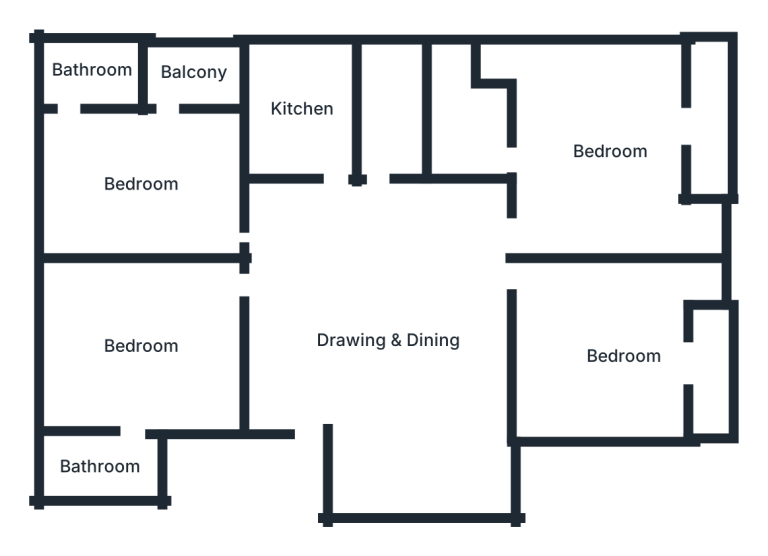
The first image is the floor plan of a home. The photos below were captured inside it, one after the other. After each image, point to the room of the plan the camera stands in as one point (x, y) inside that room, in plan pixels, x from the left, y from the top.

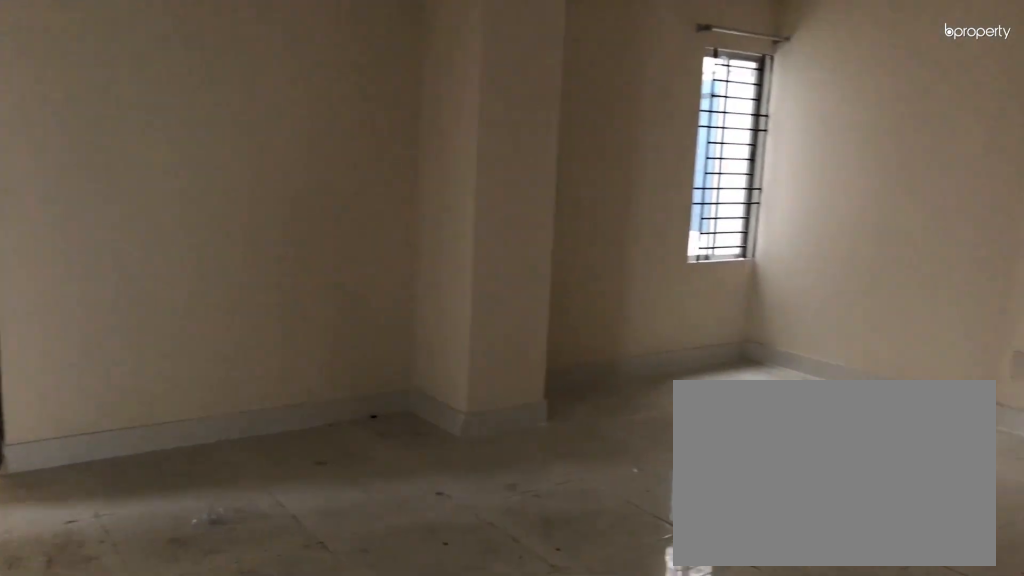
(397, 337)
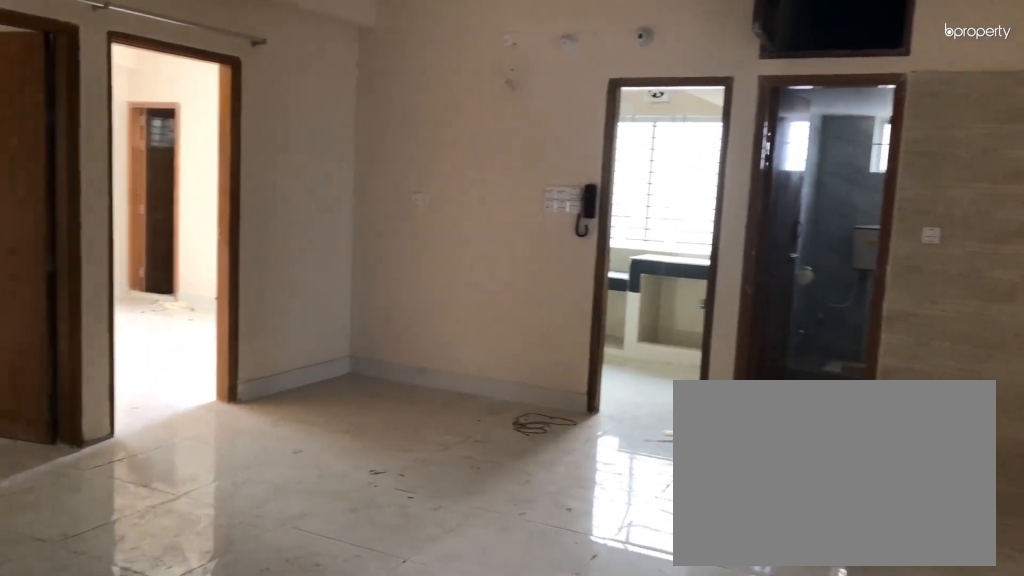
(397, 337)
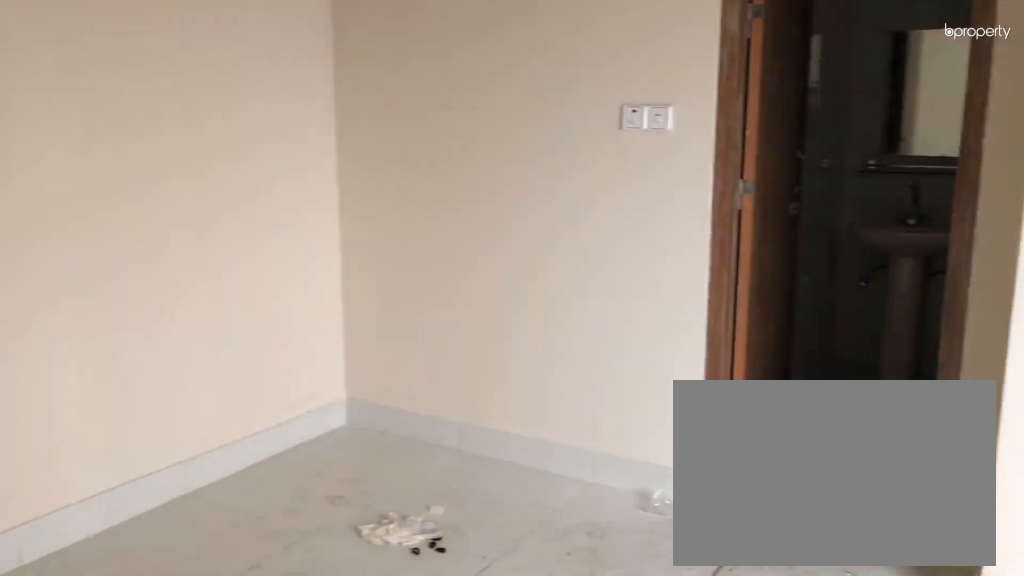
(142, 346)
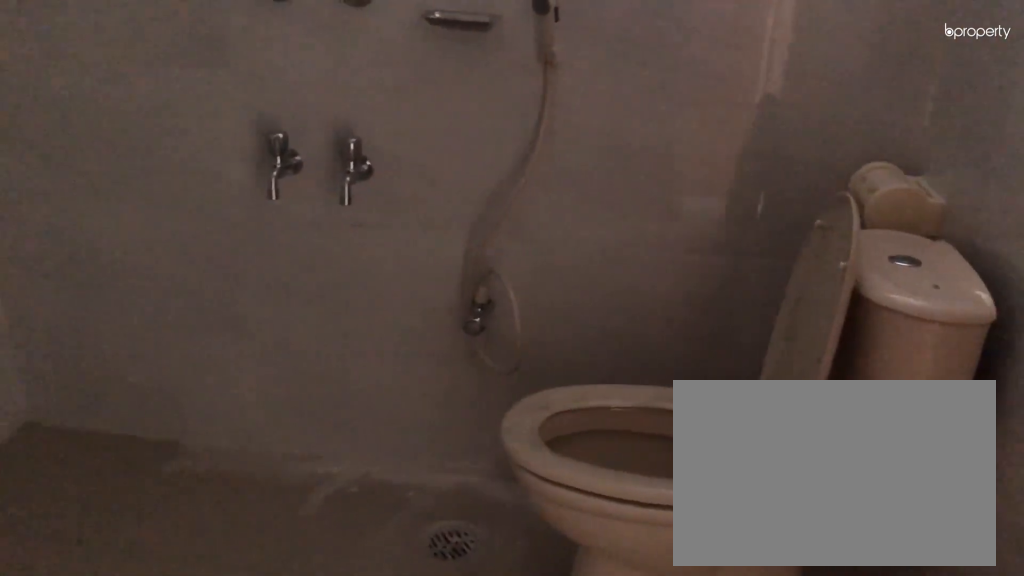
(103, 468)
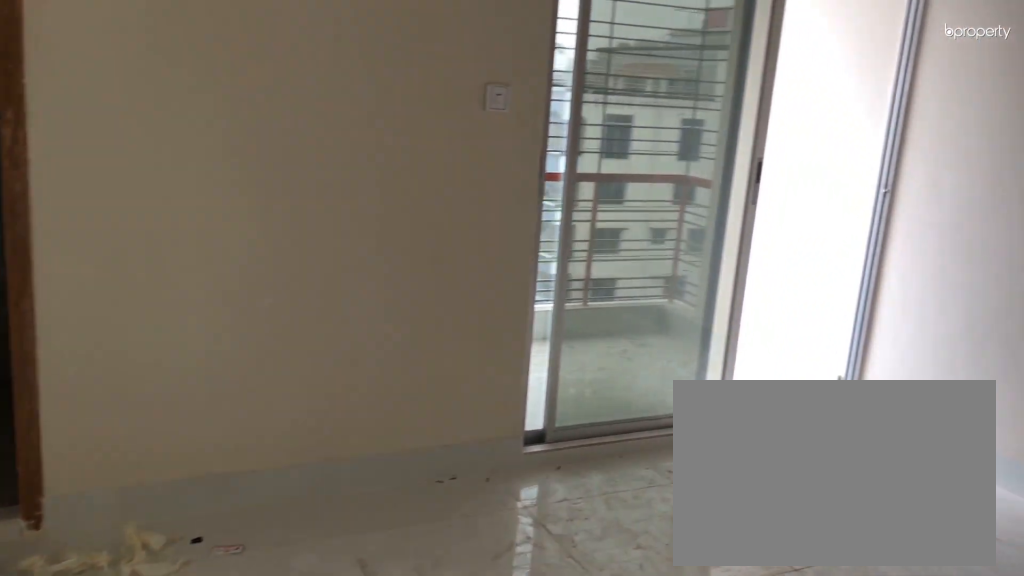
(143, 183)
